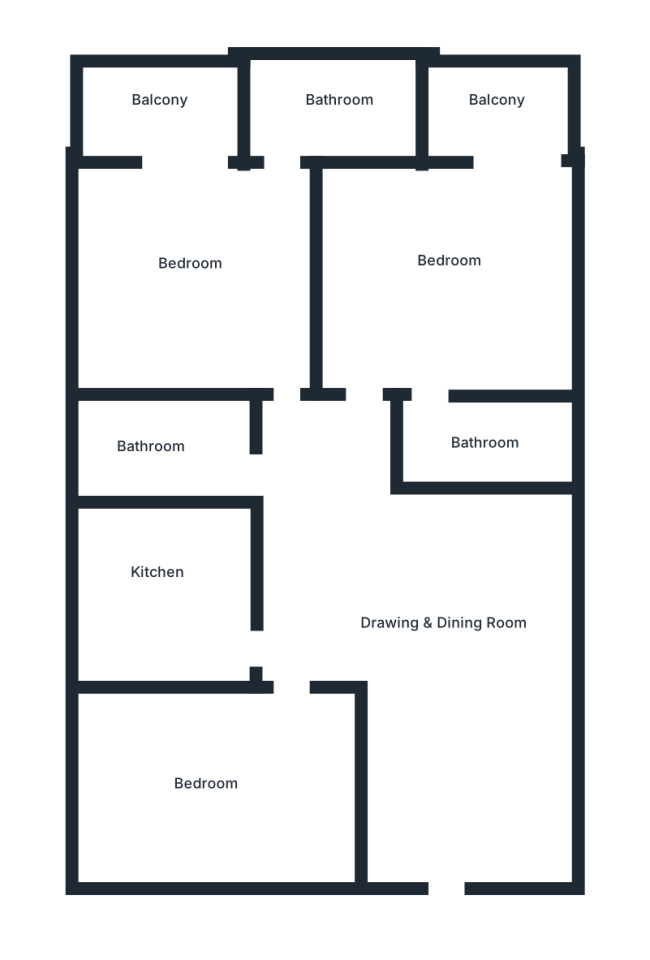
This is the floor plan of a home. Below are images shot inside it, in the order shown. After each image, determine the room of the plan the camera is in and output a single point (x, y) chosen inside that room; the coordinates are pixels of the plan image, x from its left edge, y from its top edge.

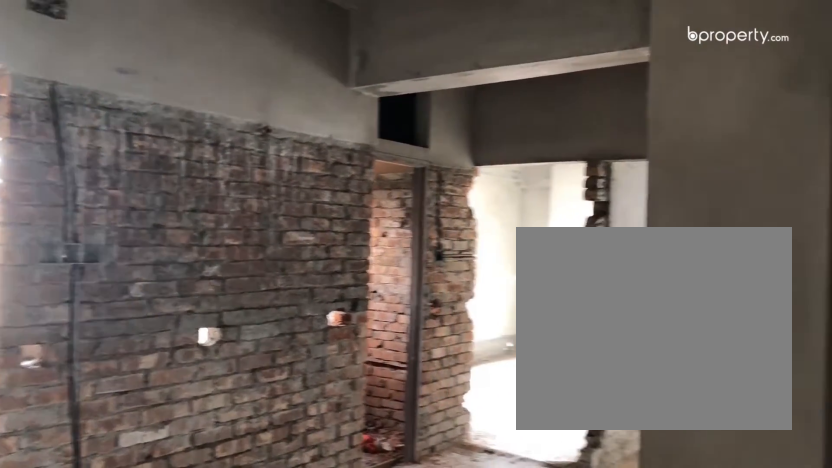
(440, 630)
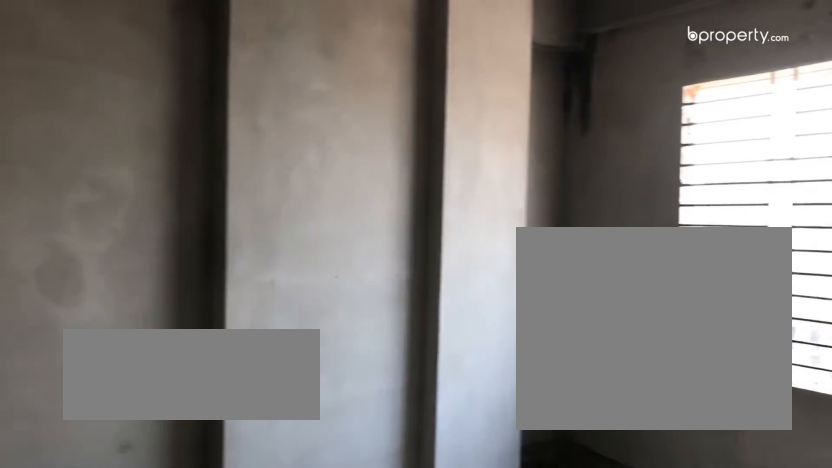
(206, 783)
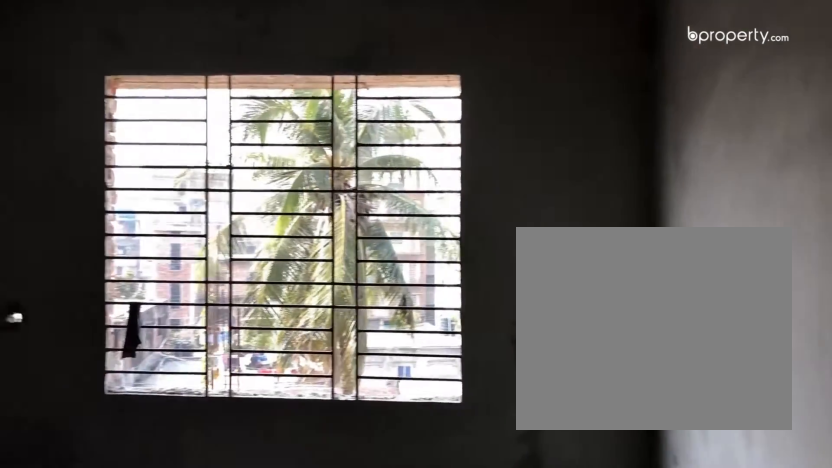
(206, 783)
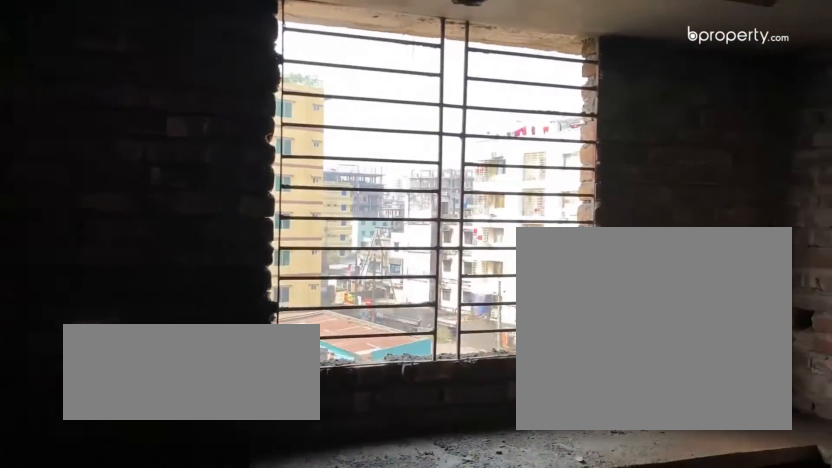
(159, 579)
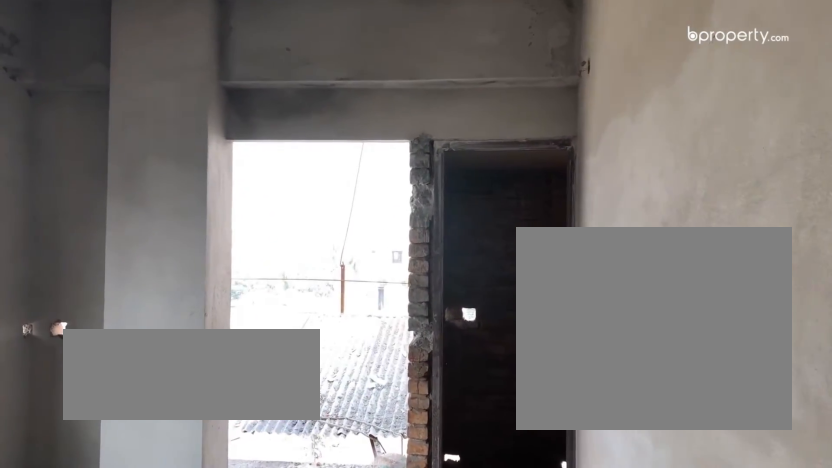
(194, 267)
